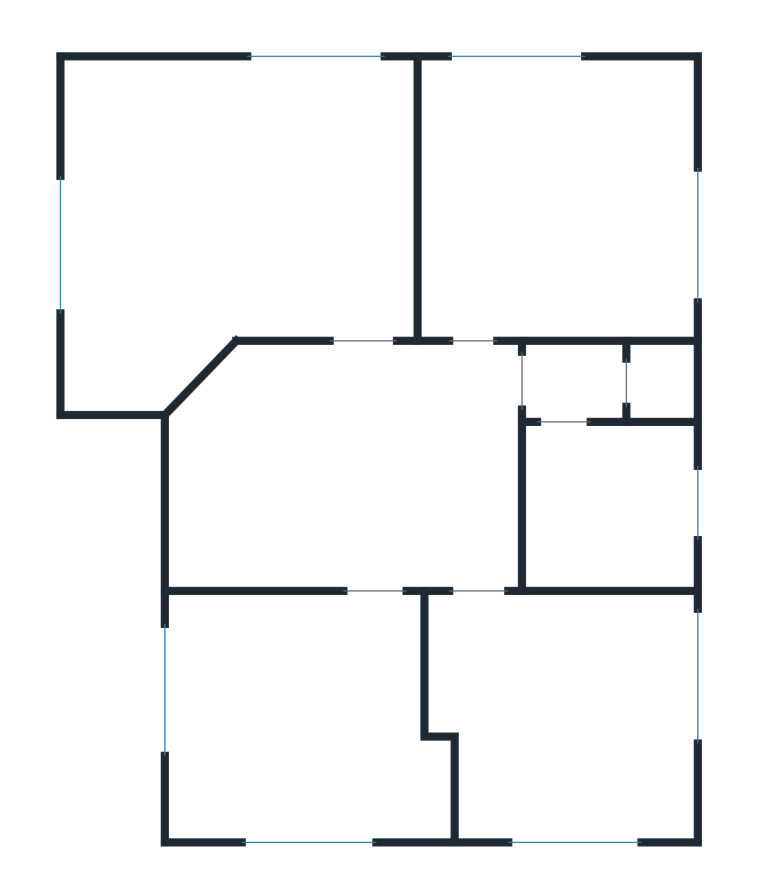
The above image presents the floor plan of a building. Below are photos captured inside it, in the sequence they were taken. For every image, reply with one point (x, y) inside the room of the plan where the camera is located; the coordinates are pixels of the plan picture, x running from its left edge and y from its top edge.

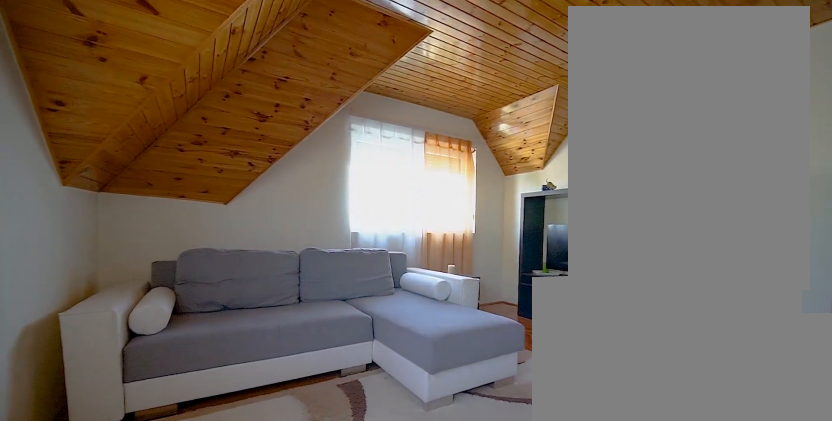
(298, 728)
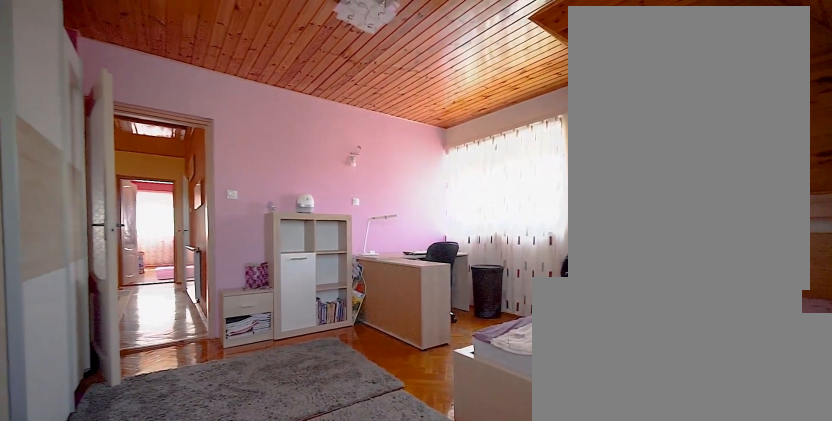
(575, 728)
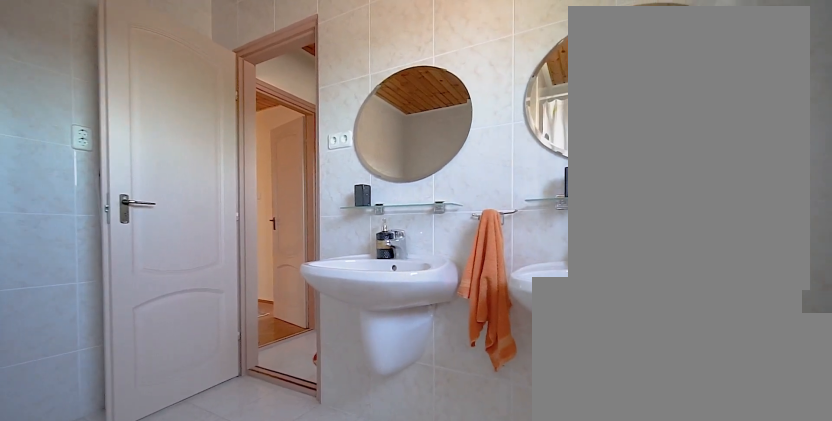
(609, 511)
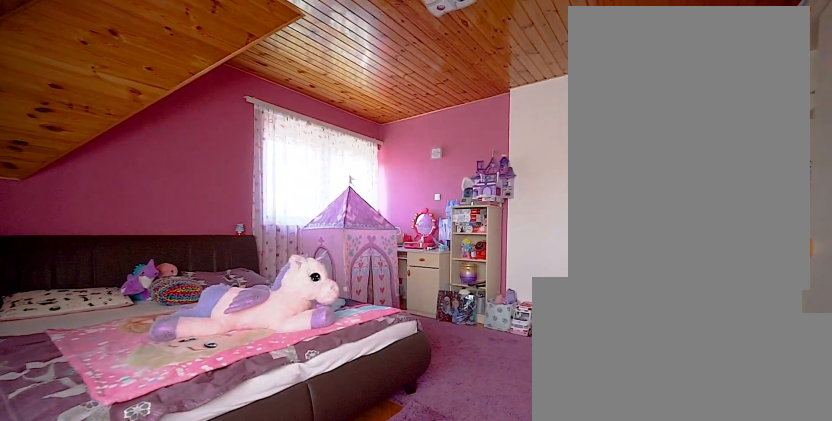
(558, 199)
